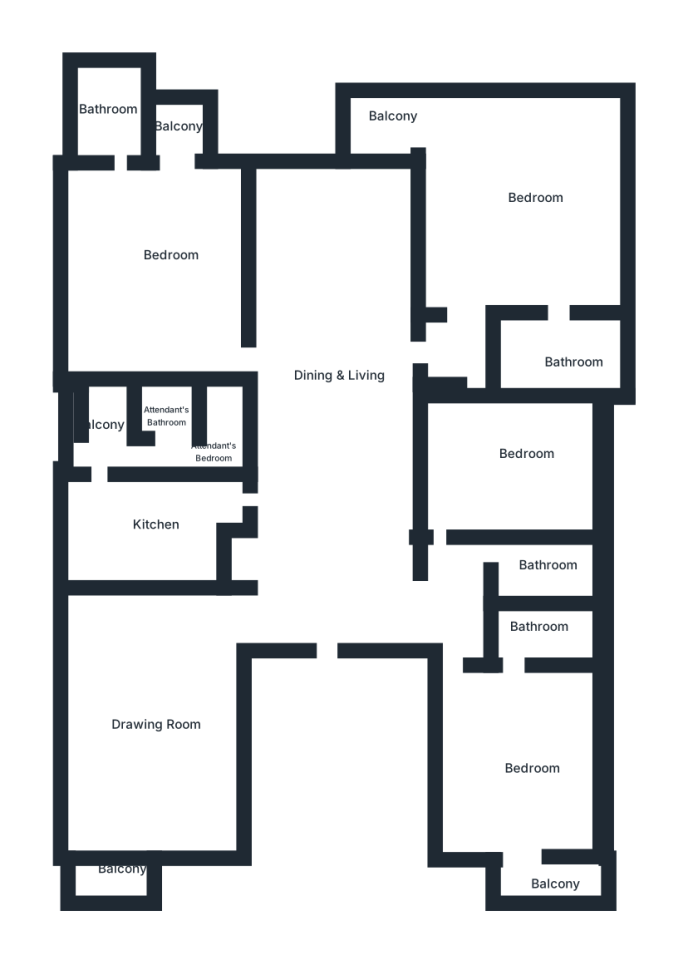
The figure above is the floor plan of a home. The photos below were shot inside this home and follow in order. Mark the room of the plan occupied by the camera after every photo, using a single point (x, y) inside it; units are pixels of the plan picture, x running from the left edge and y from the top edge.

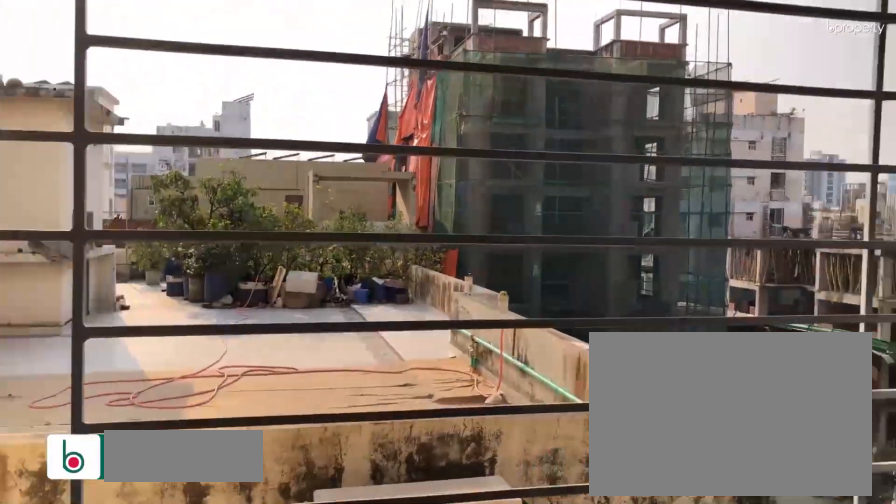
(110, 874)
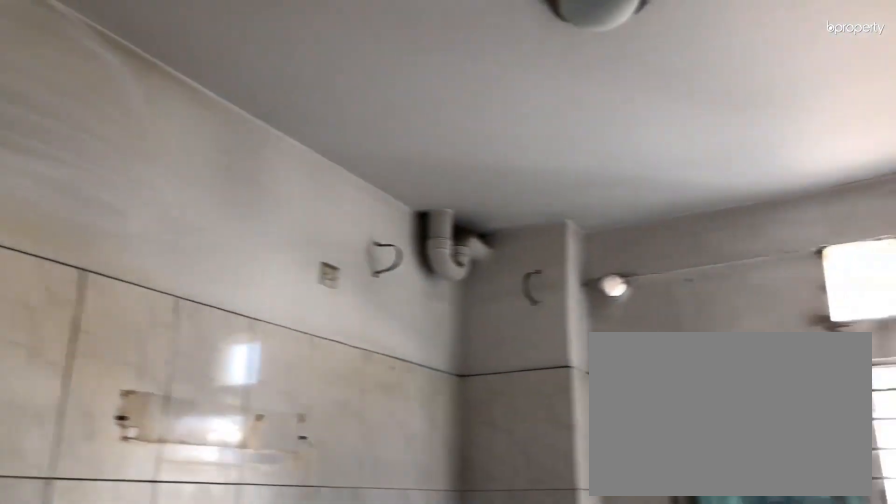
(157, 519)
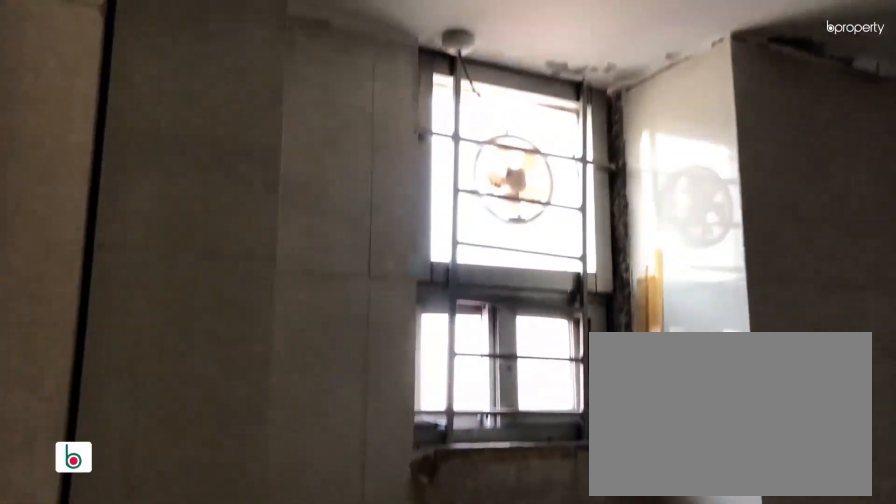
(109, 131)
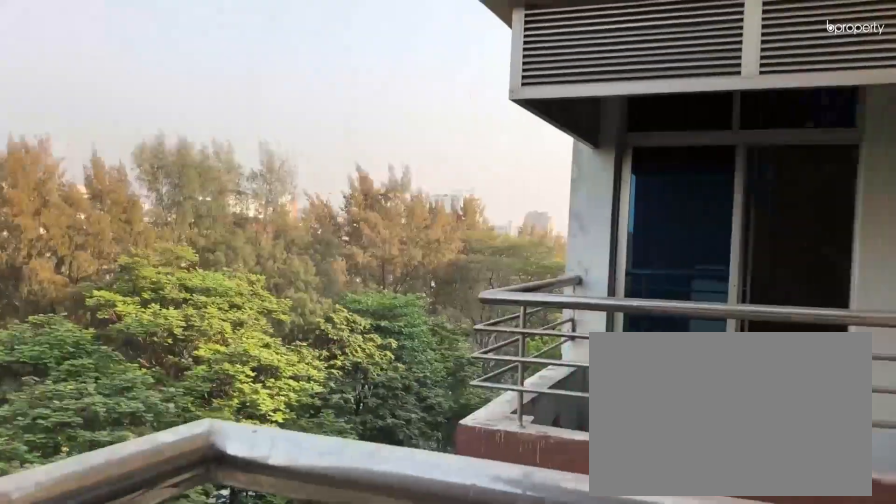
(156, 125)
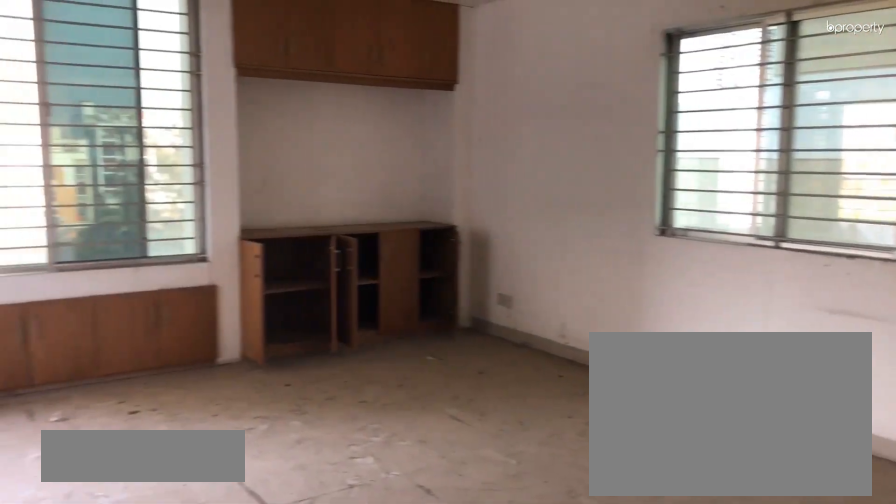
(546, 222)
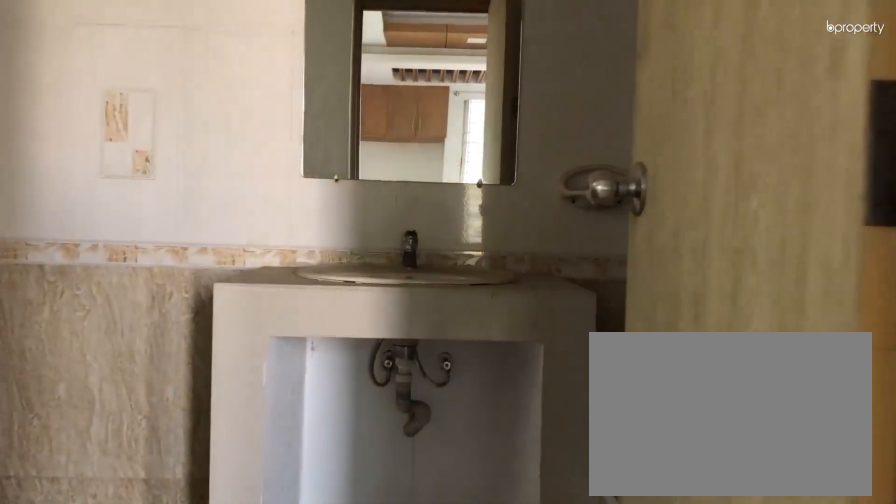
(546, 222)
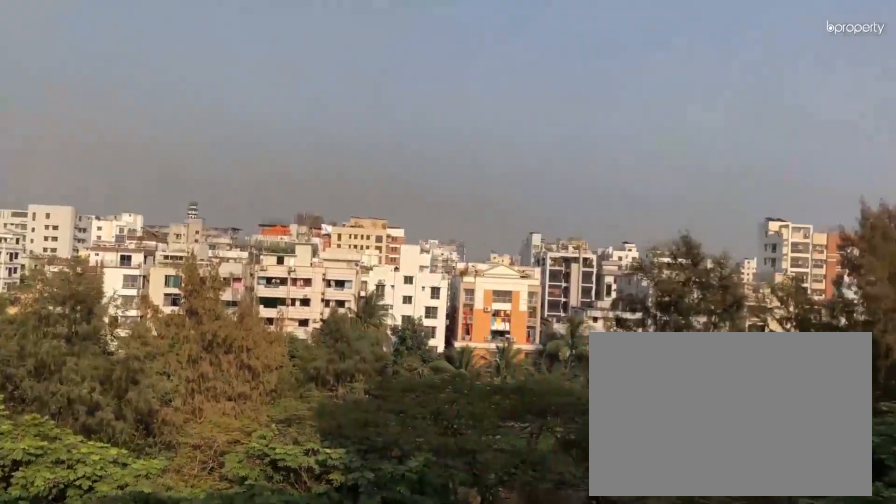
(381, 122)
